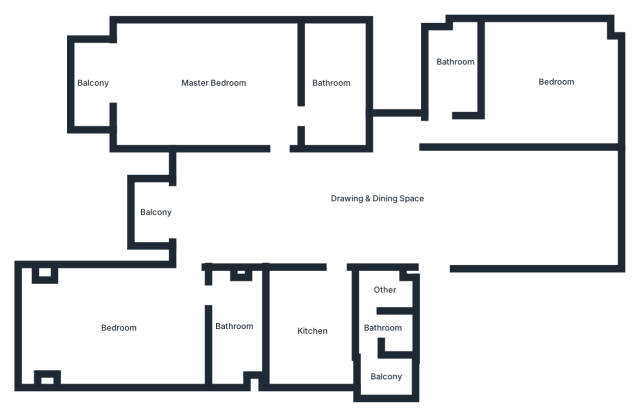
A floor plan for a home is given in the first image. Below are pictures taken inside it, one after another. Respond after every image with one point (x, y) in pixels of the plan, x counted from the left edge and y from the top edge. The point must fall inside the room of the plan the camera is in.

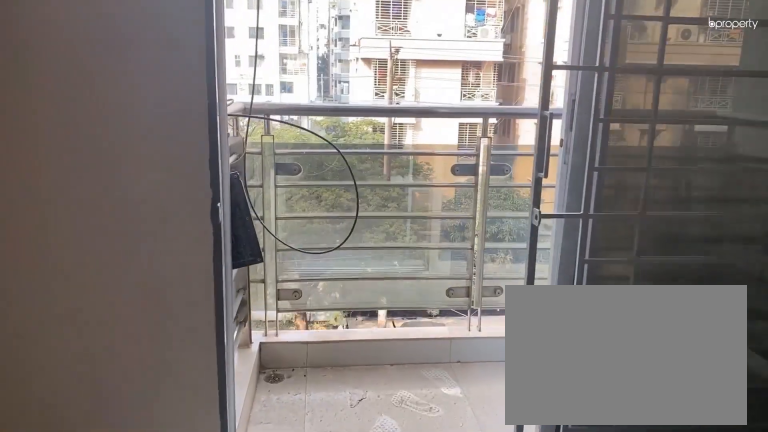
(230, 216)
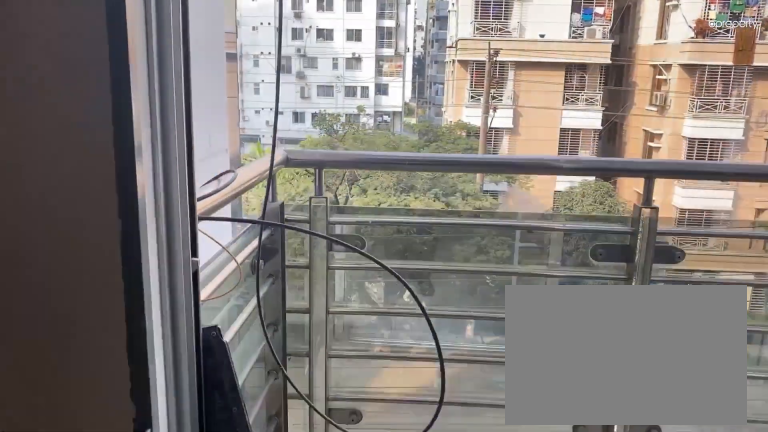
(230, 216)
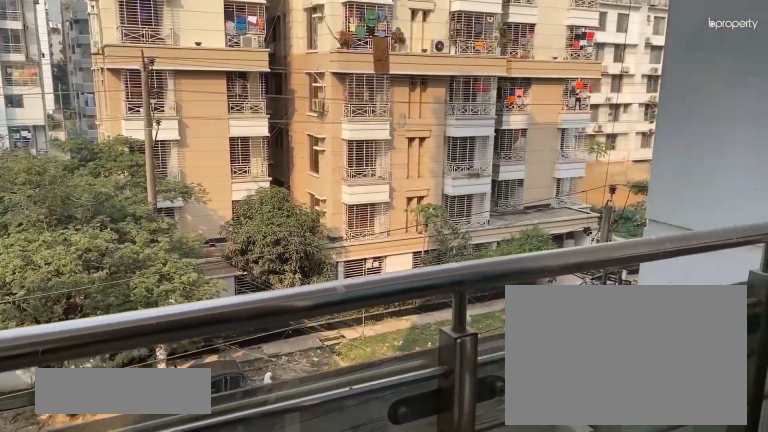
(157, 215)
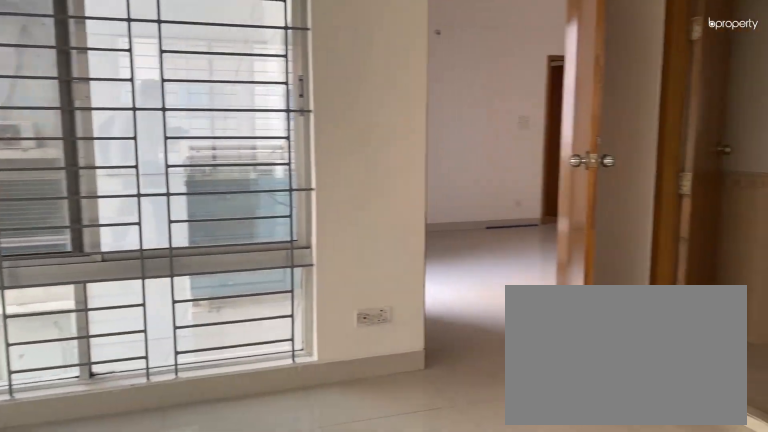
(126, 337)
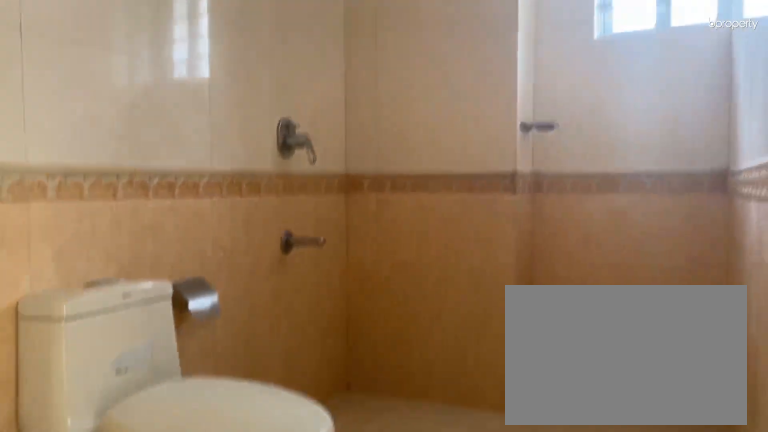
(242, 328)
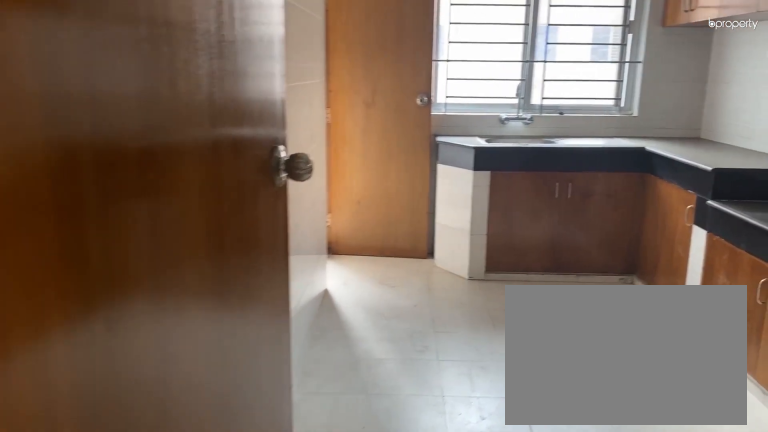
(320, 334)
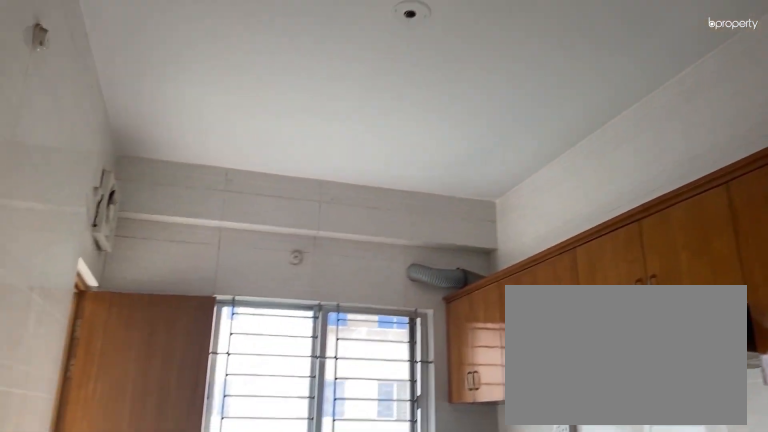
(320, 334)
